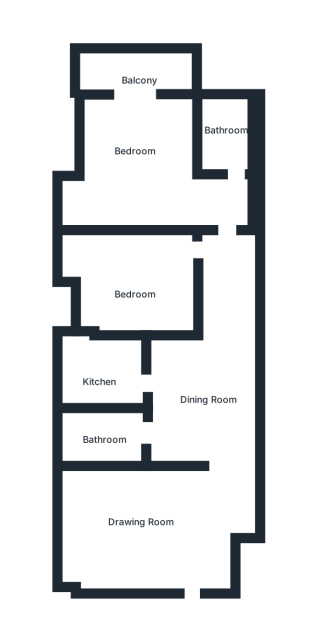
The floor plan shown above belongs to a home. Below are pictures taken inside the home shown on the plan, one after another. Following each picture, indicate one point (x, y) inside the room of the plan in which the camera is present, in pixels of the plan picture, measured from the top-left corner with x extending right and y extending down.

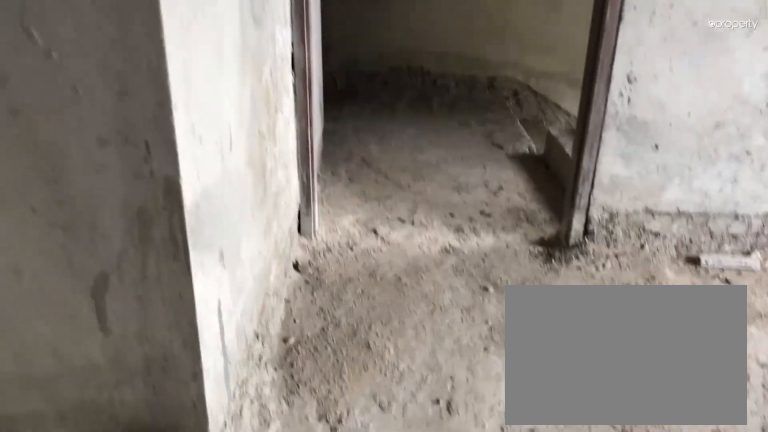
(138, 519)
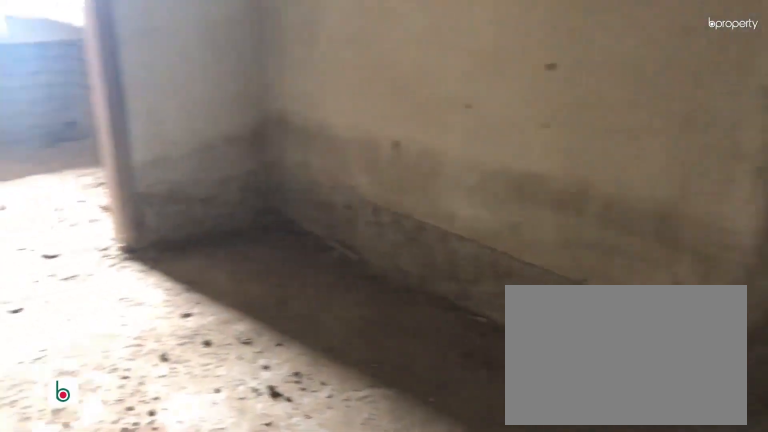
(187, 406)
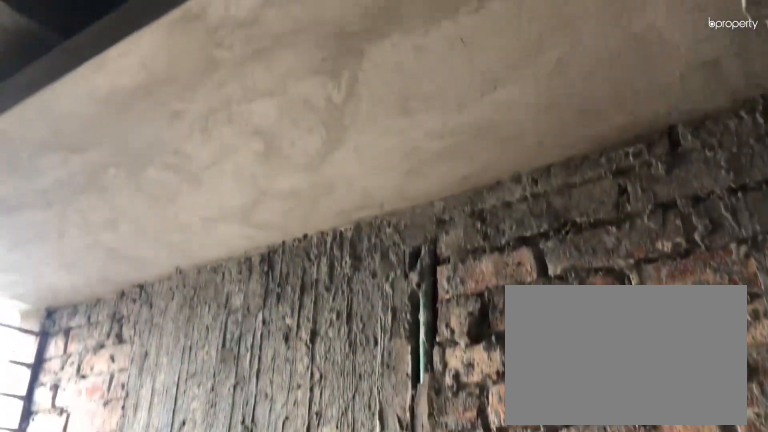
(108, 374)
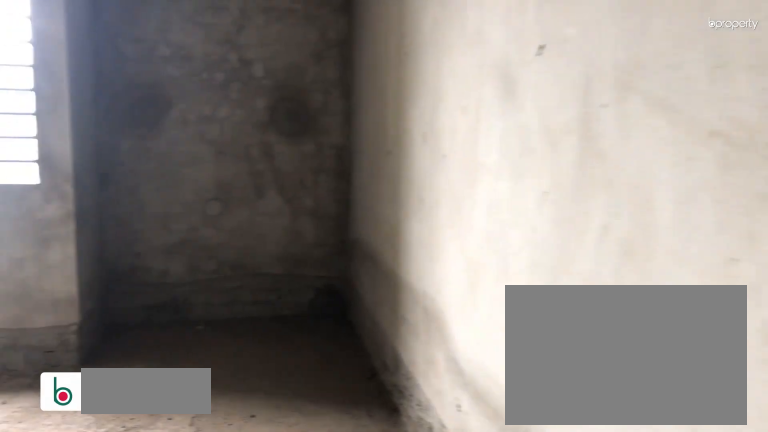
(148, 271)
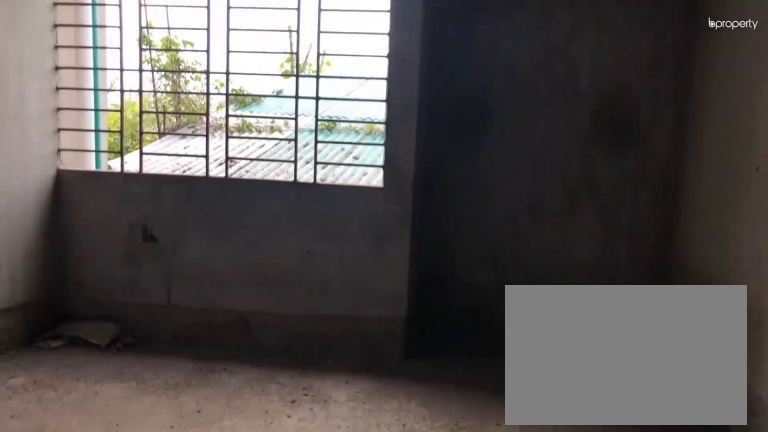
(148, 271)
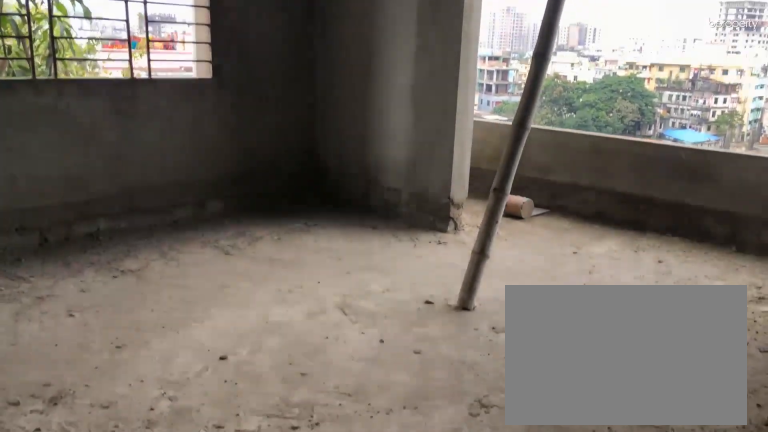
(141, 163)
